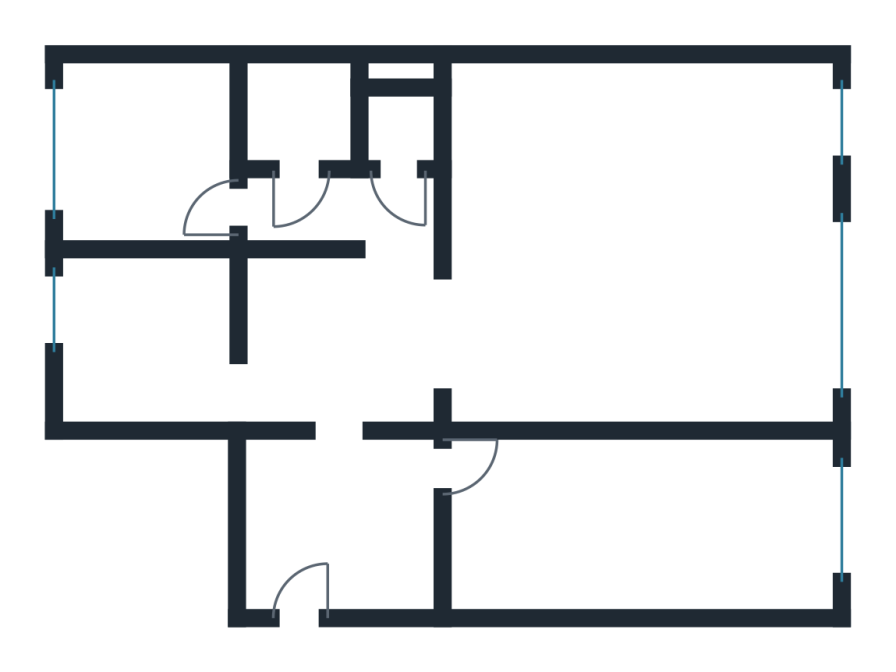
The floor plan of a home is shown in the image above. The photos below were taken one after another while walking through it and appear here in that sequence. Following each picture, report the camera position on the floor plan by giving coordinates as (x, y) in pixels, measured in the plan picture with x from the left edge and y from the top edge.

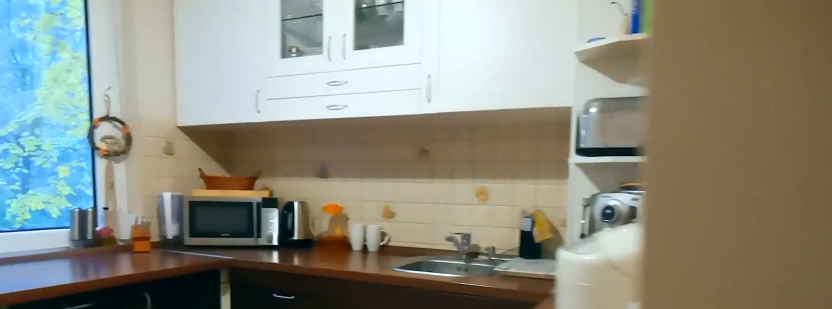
(201, 351)
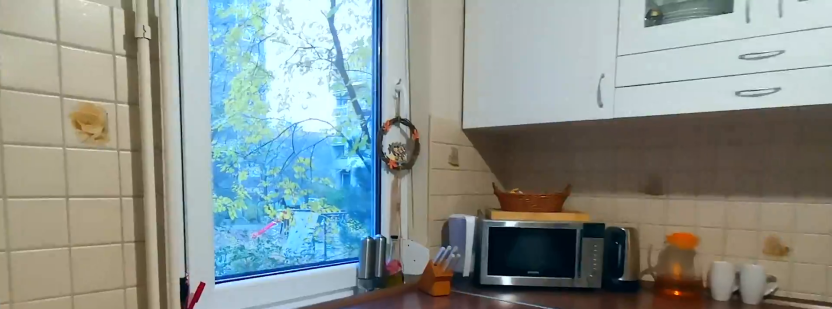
(87, 322)
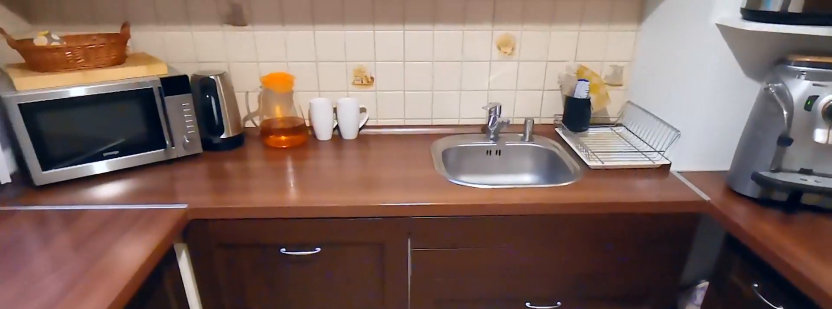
(158, 332)
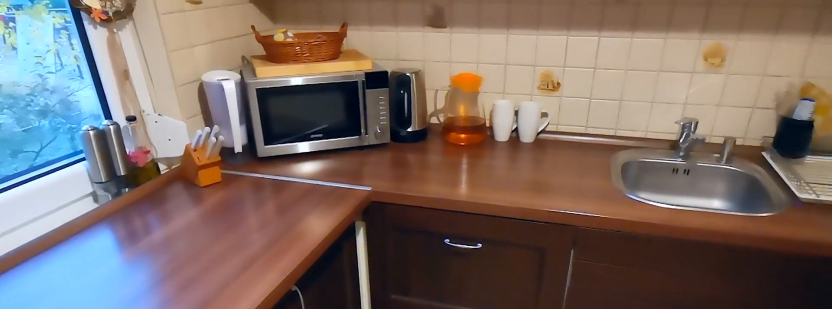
(158, 332)
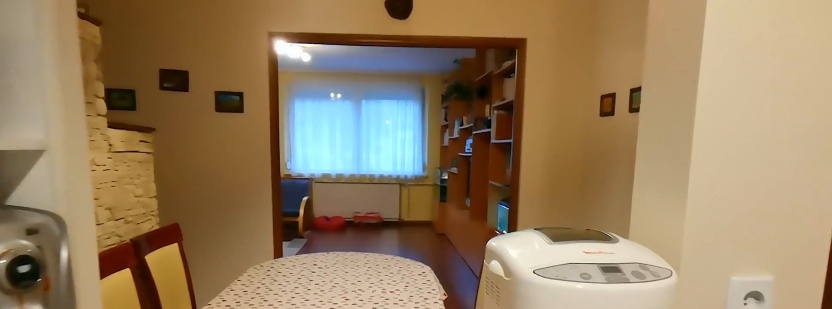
(254, 331)
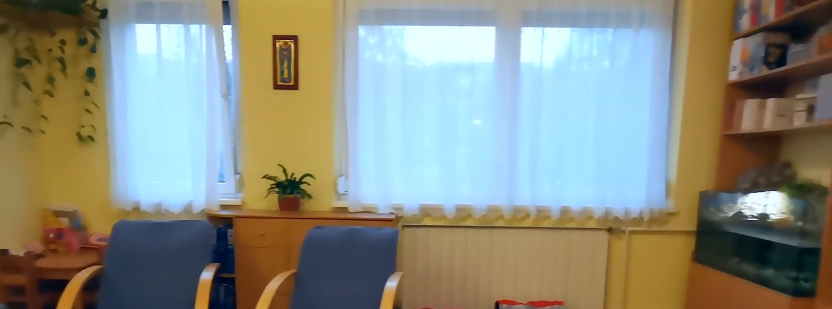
(539, 316)
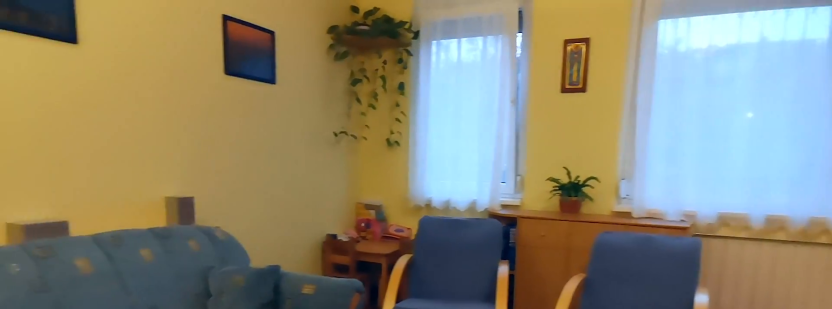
(542, 314)
